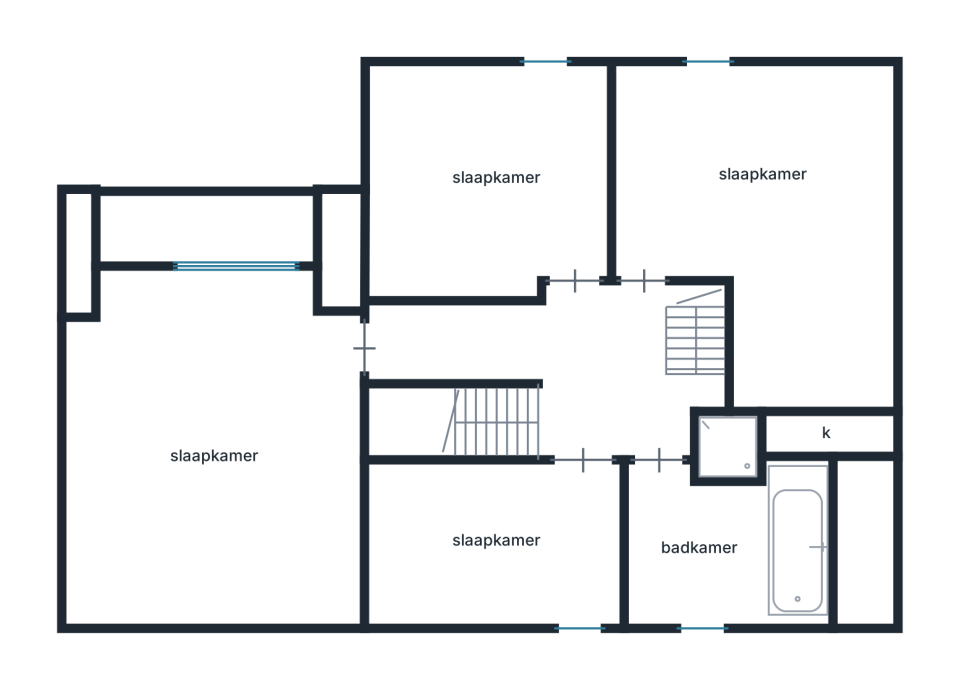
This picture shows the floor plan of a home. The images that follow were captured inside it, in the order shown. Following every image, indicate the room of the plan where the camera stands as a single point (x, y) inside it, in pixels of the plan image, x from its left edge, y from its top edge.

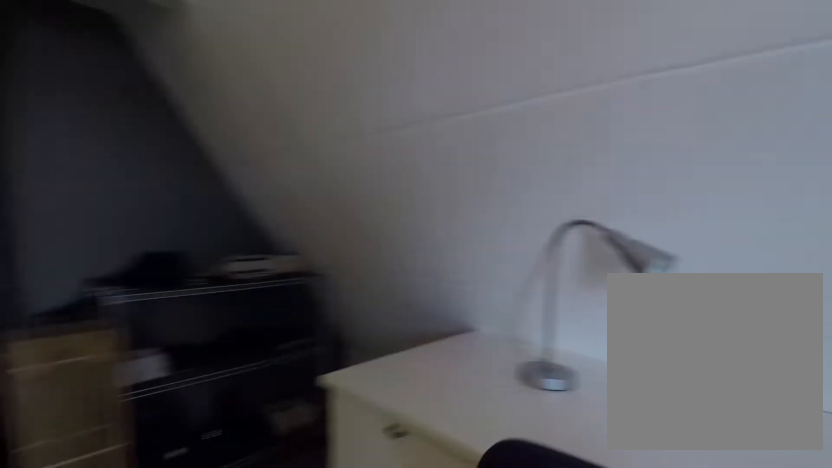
(487, 183)
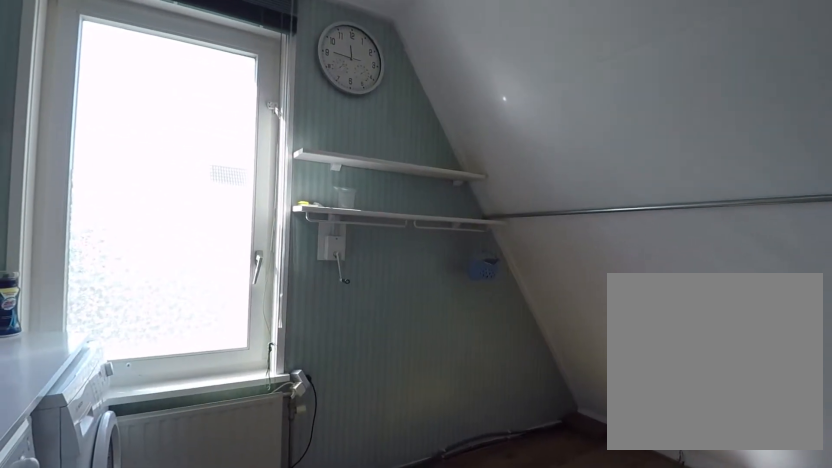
(497, 545)
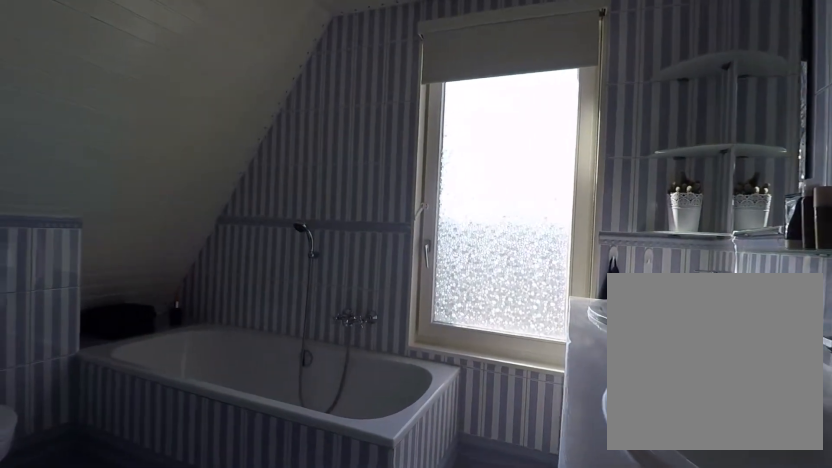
(729, 534)
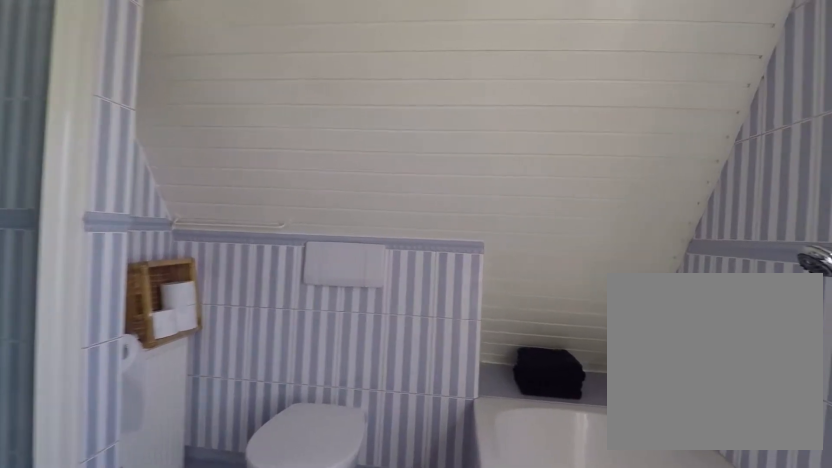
(729, 534)
